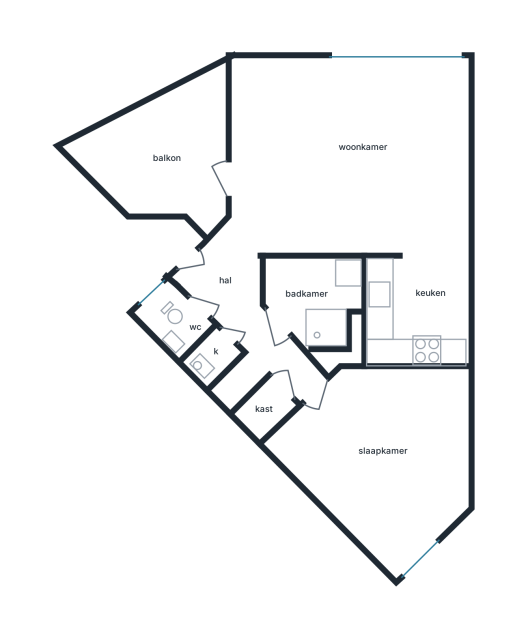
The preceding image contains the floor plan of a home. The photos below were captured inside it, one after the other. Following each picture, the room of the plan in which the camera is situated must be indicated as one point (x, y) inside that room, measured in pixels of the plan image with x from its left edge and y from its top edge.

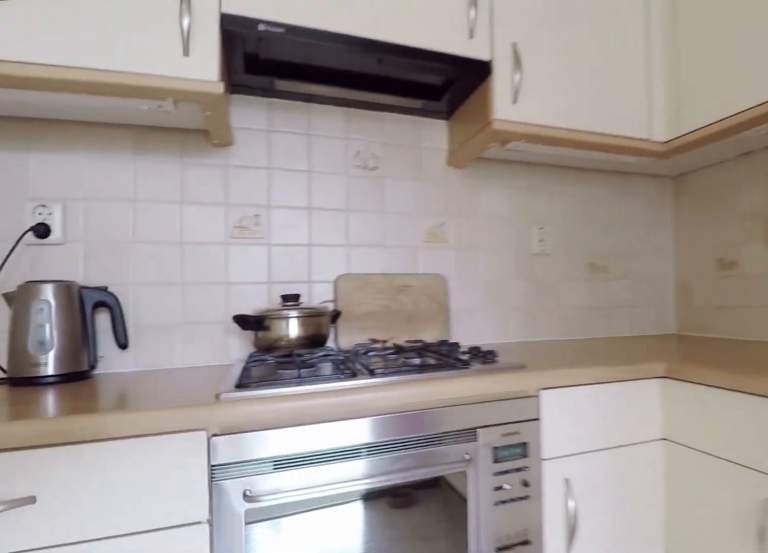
(415, 311)
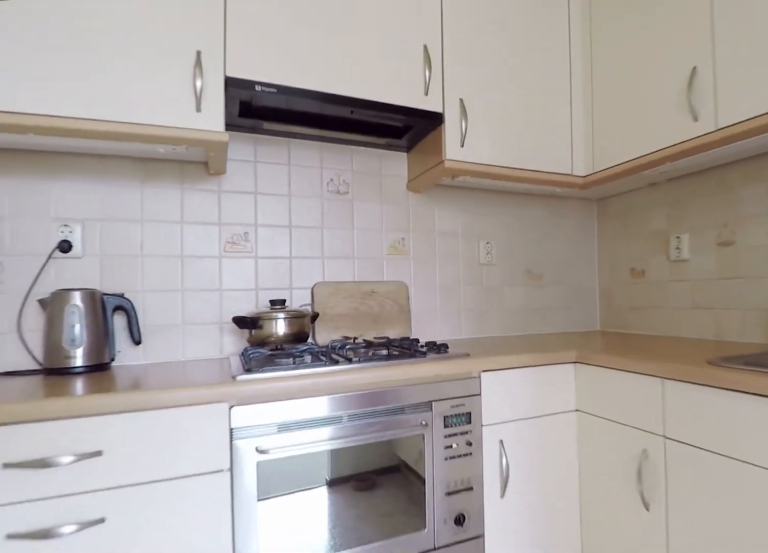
(415, 311)
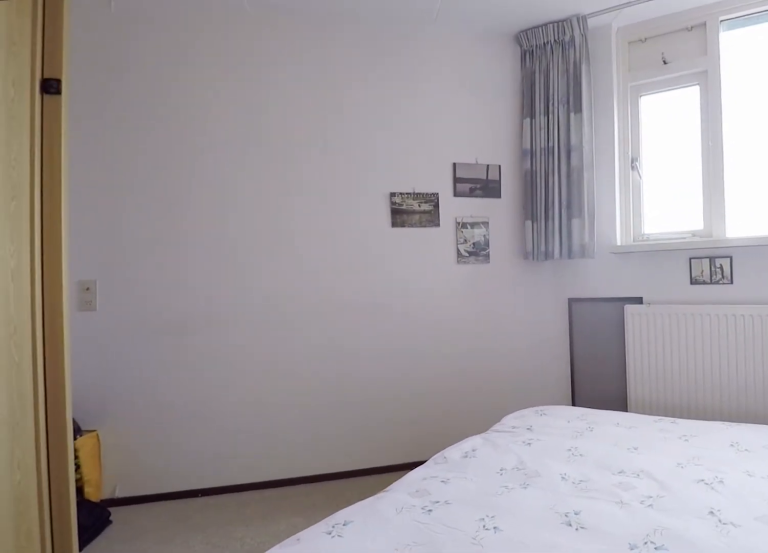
(383, 454)
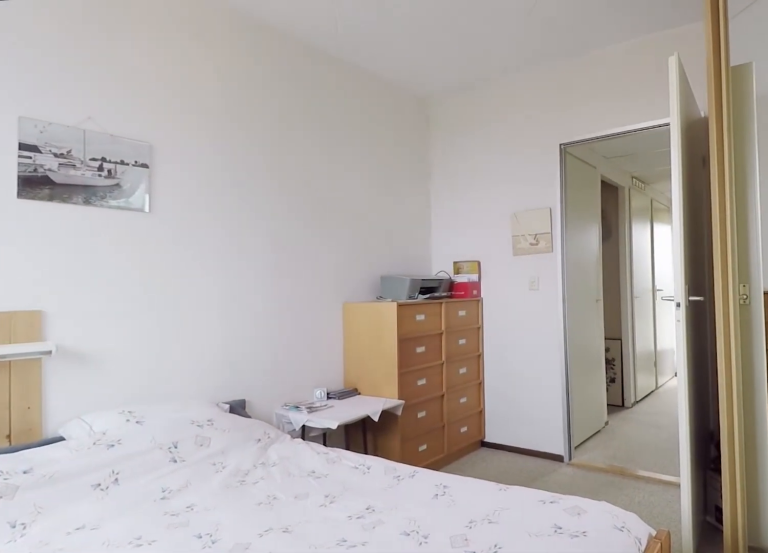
(383, 454)
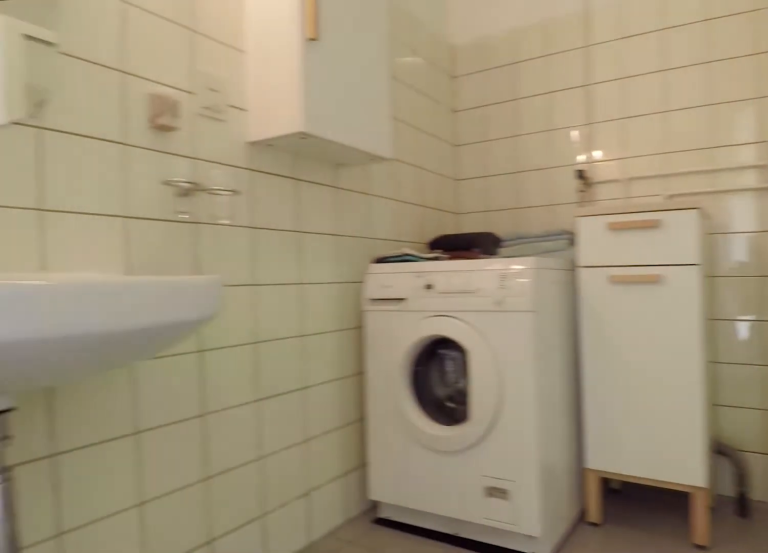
(326, 296)
